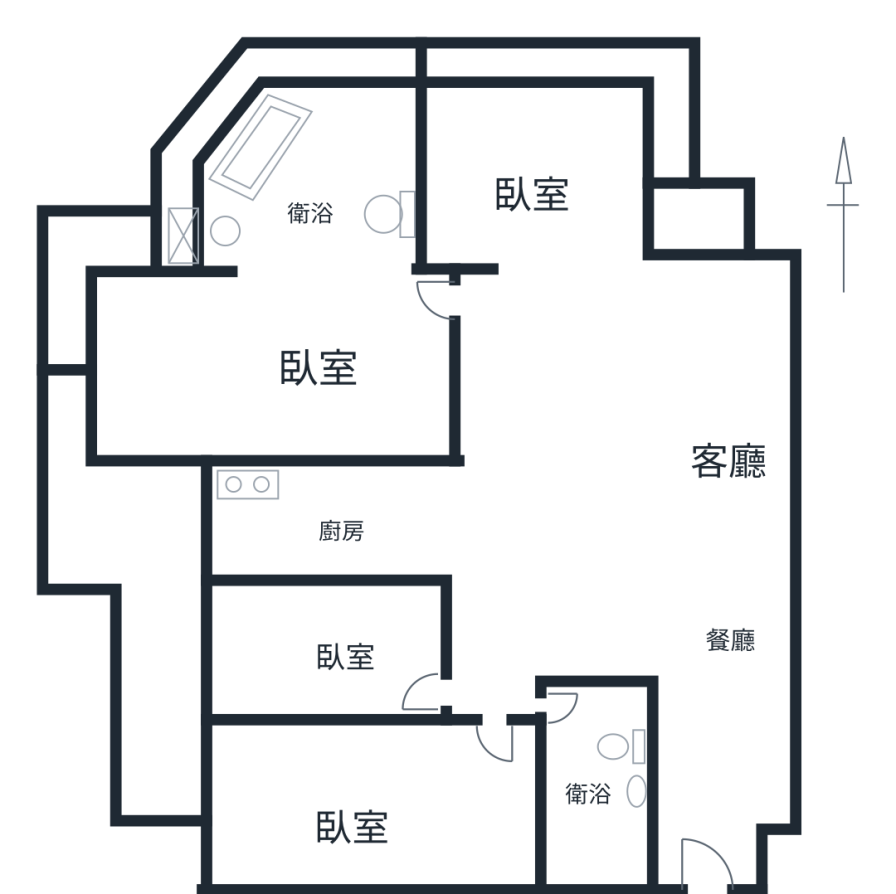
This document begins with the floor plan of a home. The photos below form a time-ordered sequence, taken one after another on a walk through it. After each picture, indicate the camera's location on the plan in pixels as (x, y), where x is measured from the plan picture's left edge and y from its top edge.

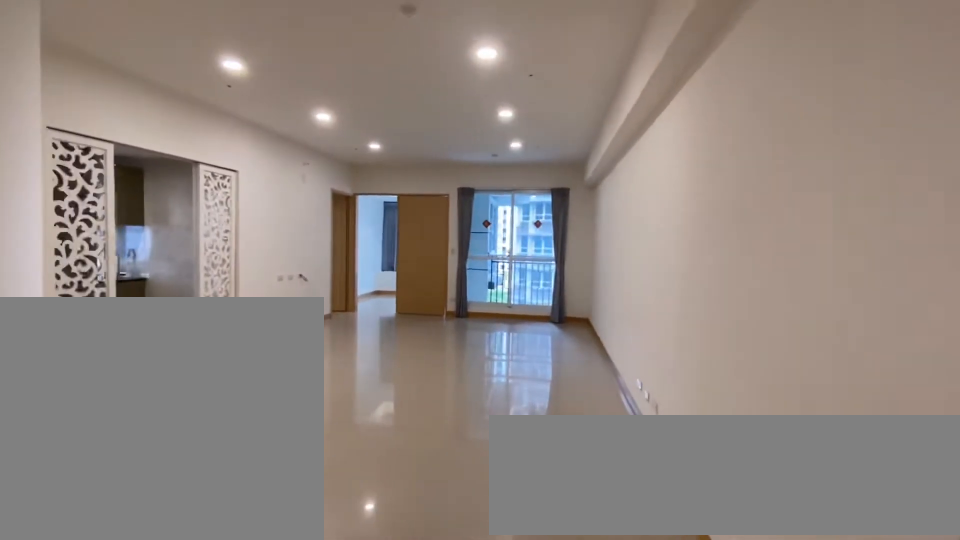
(654, 560)
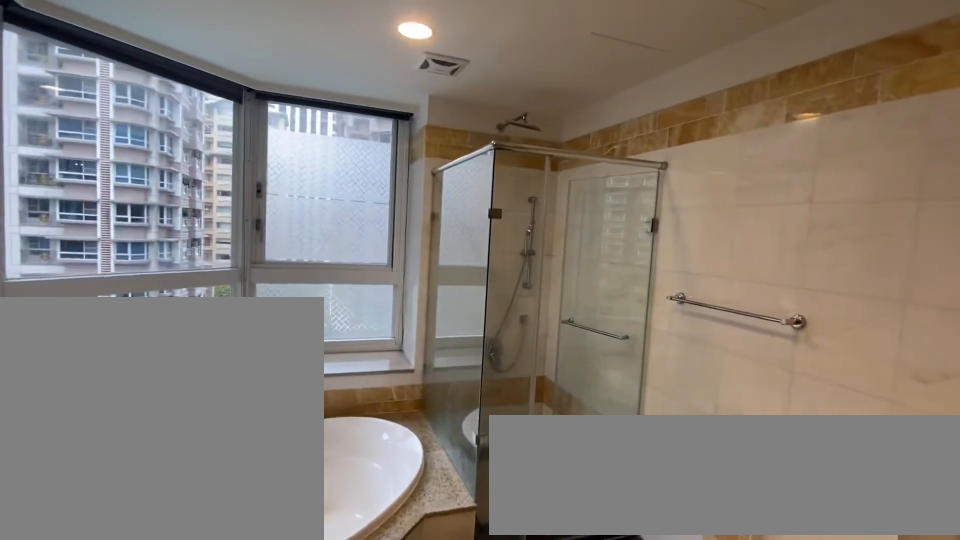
(321, 143)
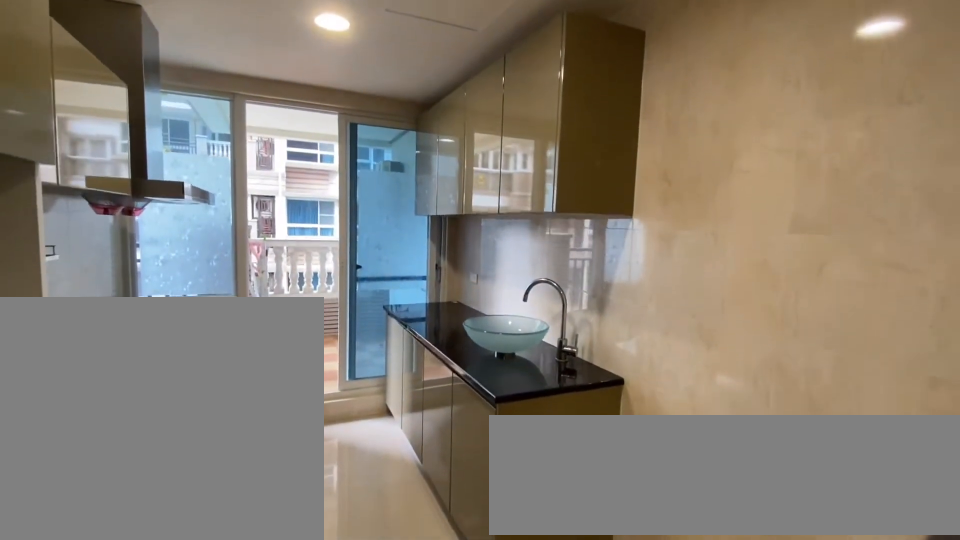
(342, 502)
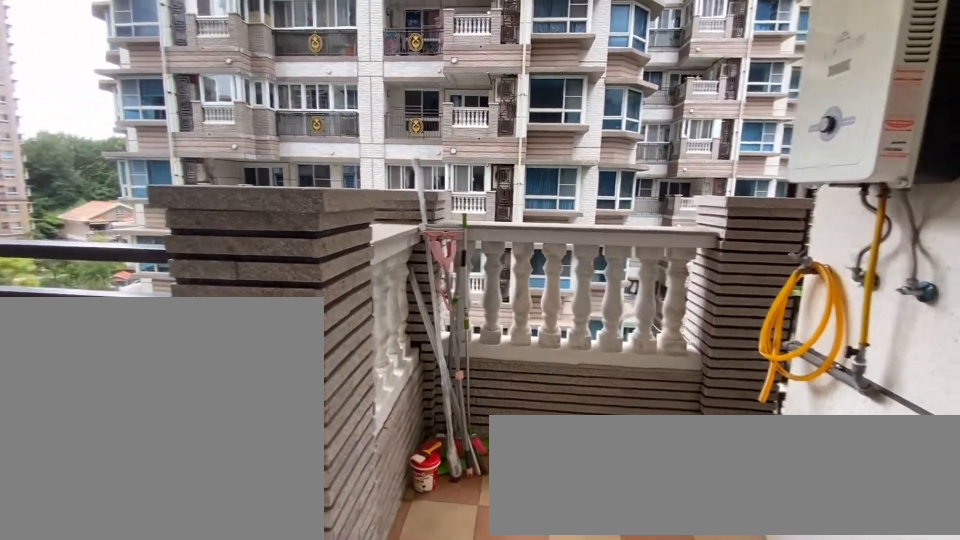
(143, 571)
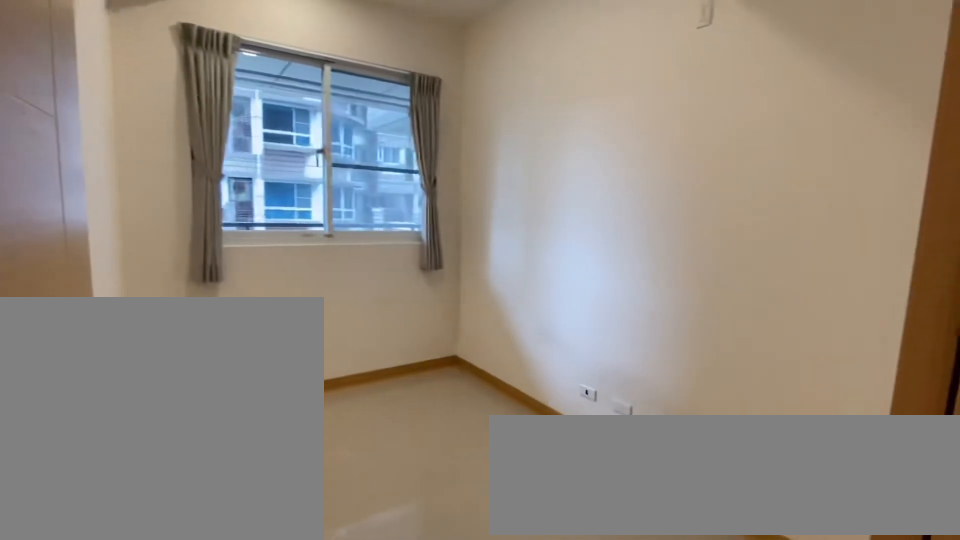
(358, 646)
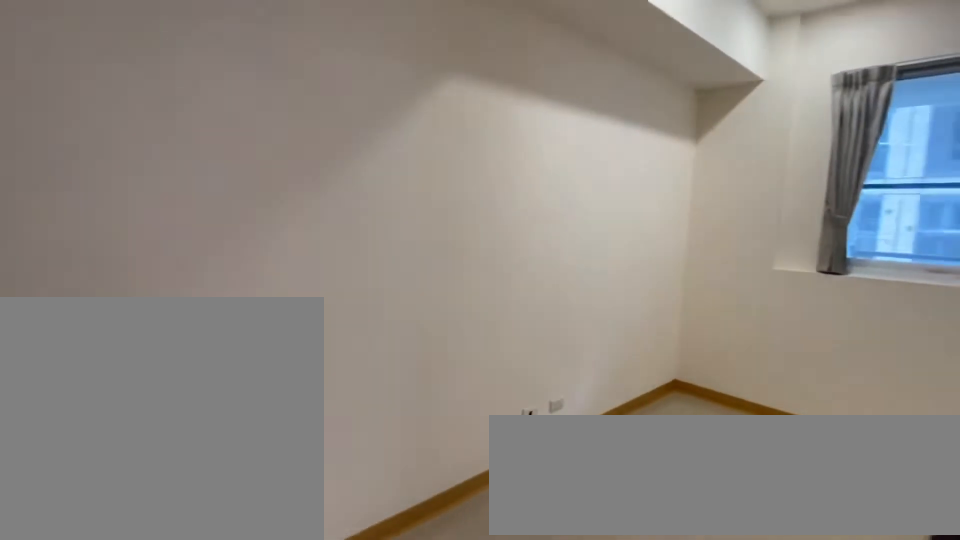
(390, 776)
